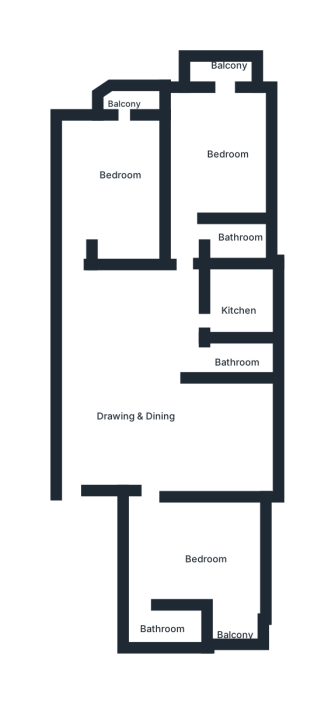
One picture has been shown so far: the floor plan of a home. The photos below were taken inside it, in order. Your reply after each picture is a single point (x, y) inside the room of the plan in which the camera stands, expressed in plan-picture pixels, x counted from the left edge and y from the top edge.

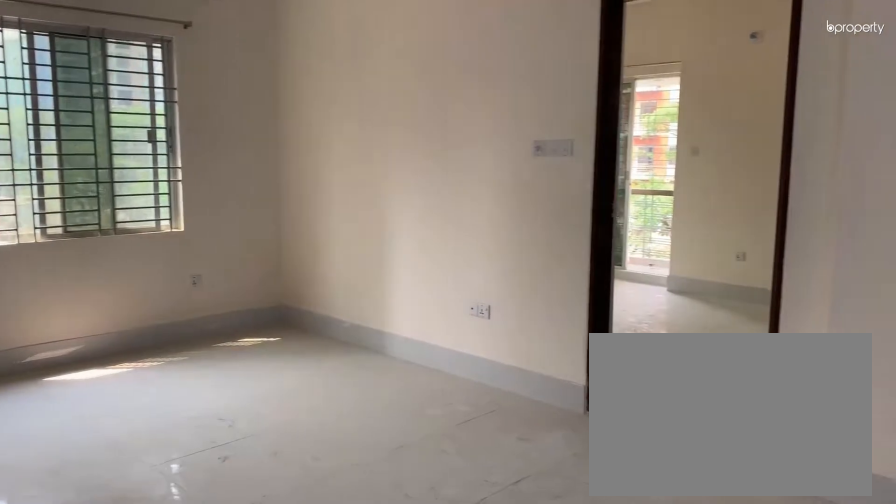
(141, 412)
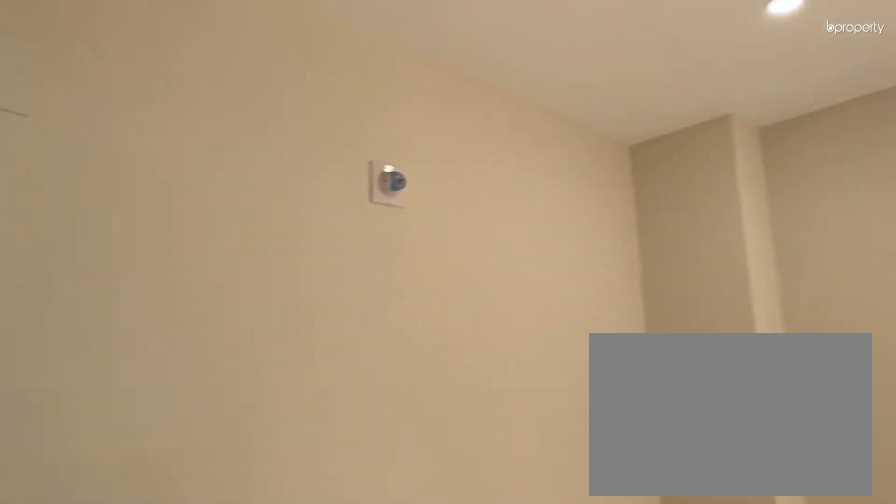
(196, 556)
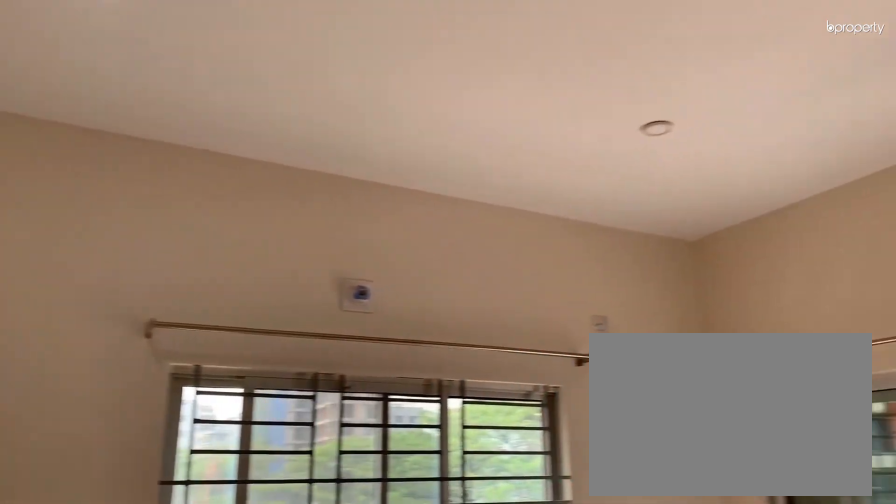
(196, 556)
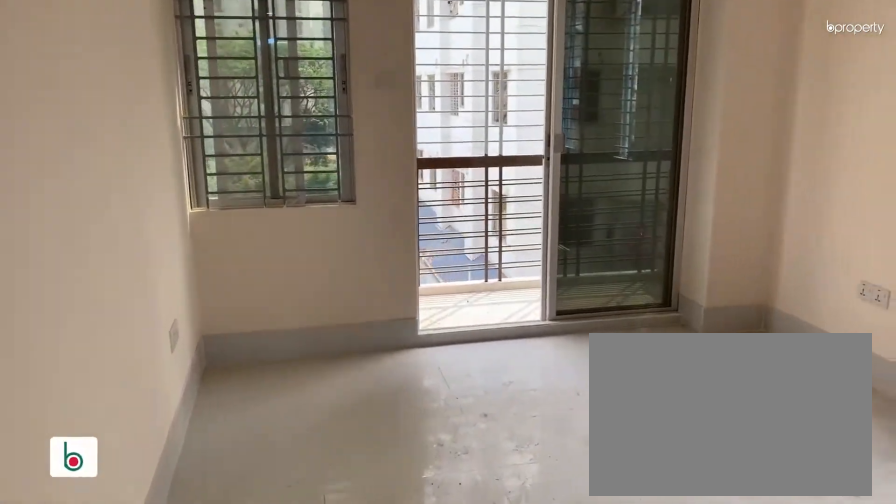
(226, 135)
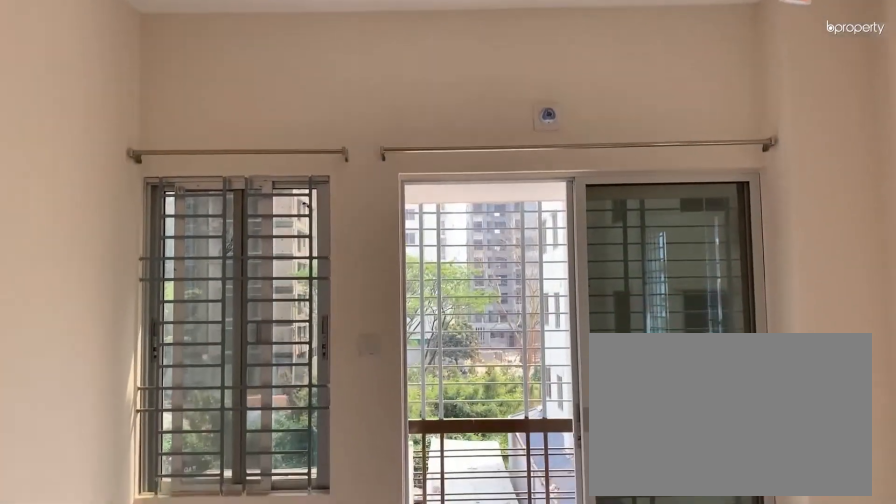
(226, 135)
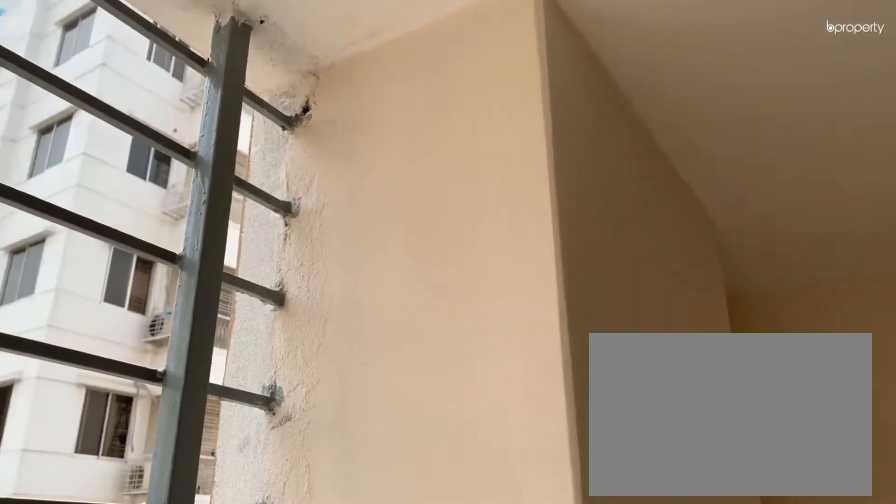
(118, 98)
